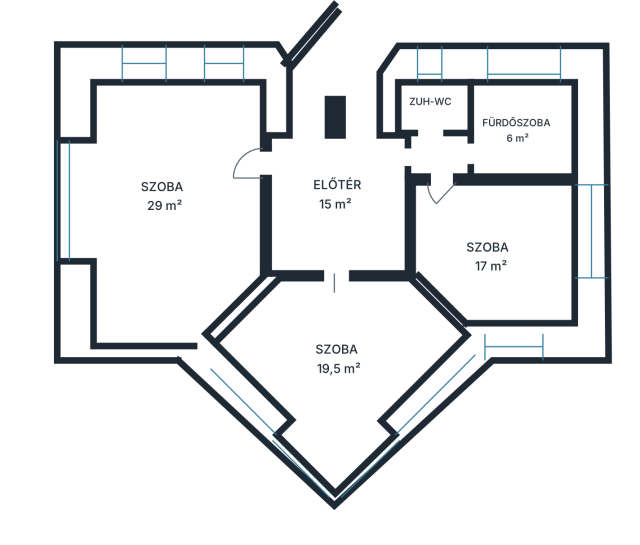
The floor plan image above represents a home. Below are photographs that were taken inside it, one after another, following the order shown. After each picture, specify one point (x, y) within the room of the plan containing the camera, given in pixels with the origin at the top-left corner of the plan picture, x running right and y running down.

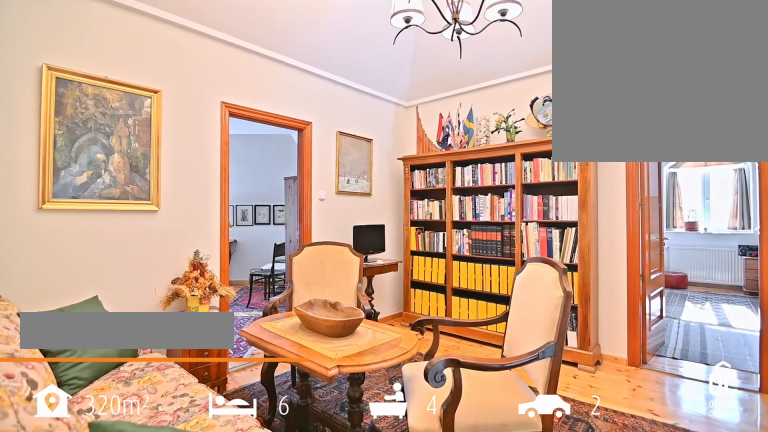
(335, 204)
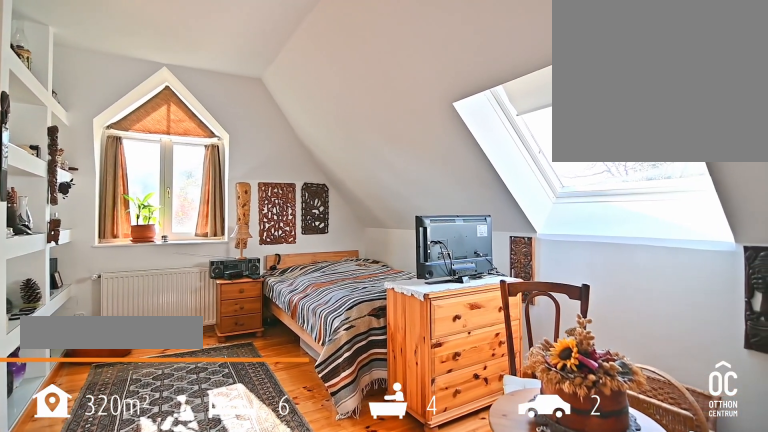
(167, 200)
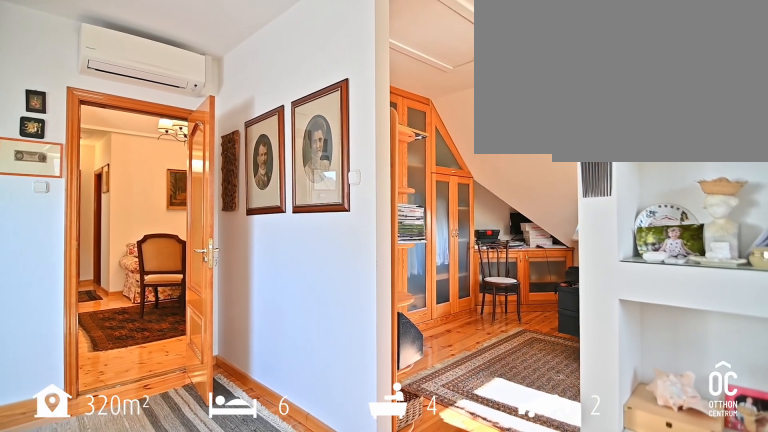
(167, 201)
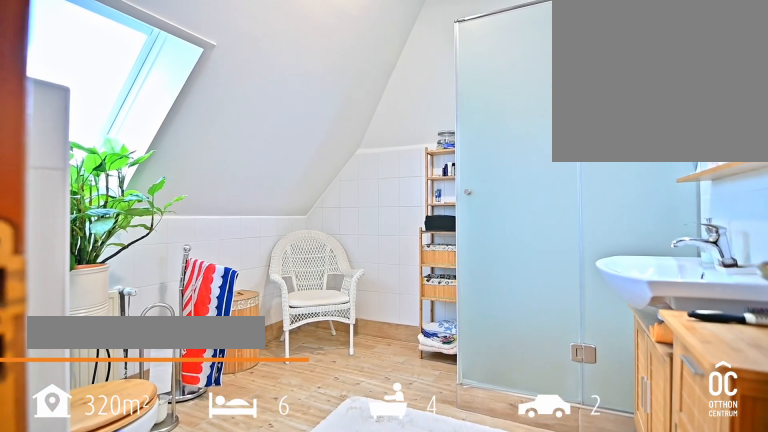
(520, 130)
